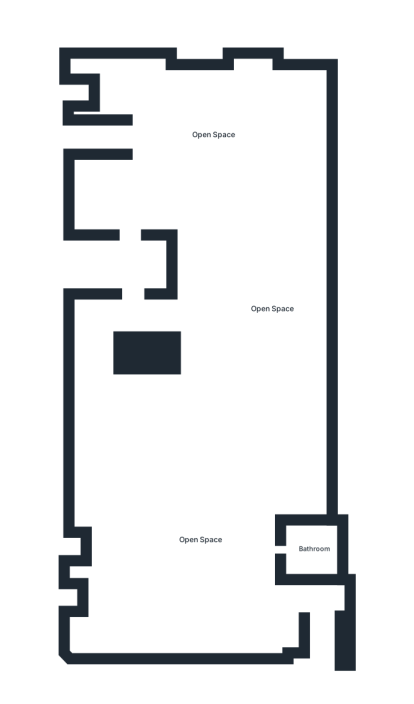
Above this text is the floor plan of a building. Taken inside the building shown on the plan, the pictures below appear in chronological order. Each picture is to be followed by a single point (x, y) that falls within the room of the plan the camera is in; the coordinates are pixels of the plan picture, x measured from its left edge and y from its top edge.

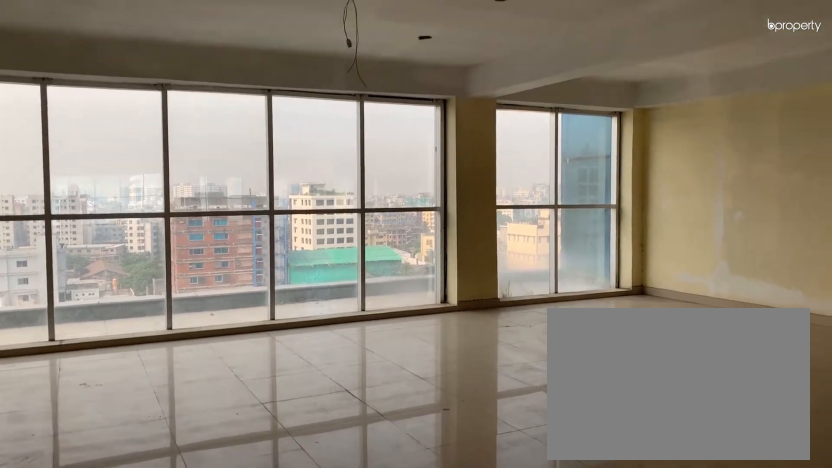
(214, 134)
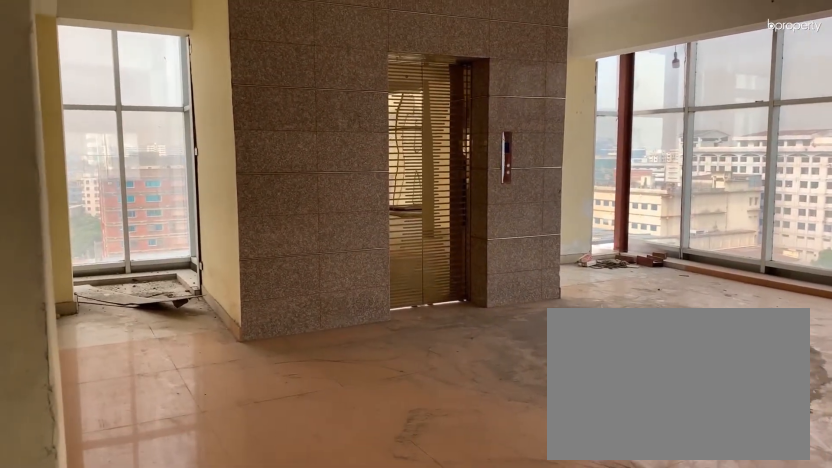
(215, 134)
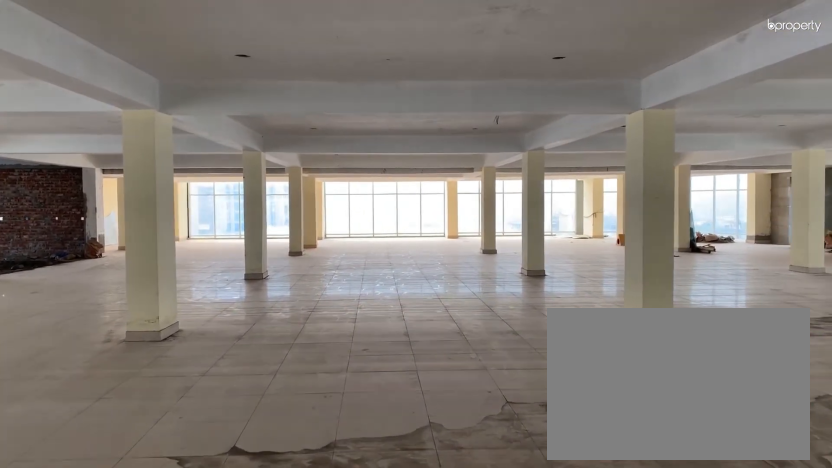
(271, 309)
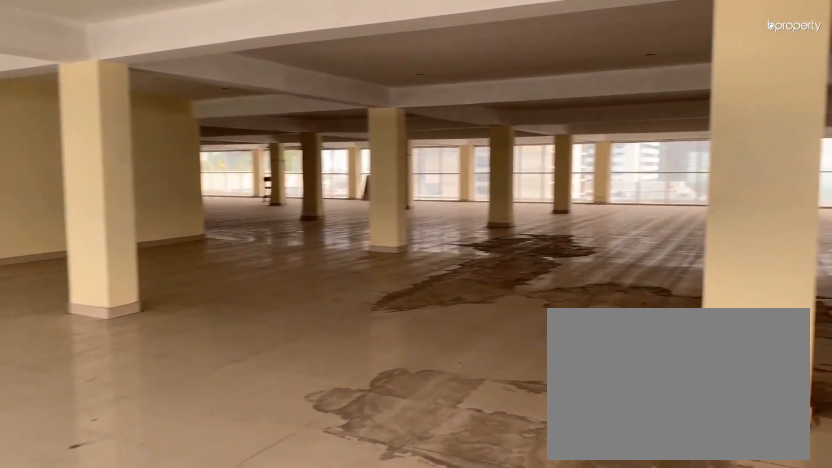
(199, 540)
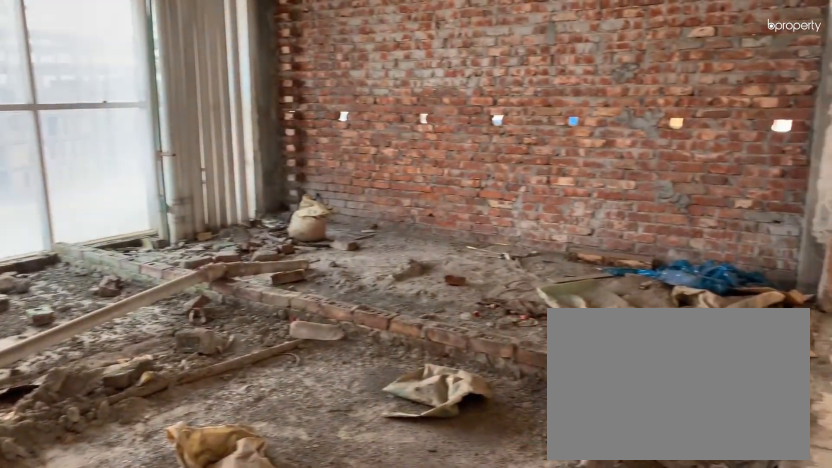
(314, 548)
